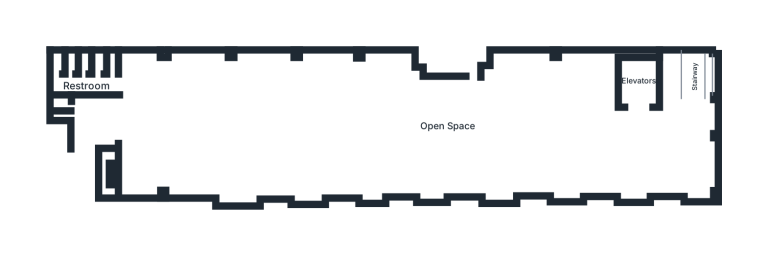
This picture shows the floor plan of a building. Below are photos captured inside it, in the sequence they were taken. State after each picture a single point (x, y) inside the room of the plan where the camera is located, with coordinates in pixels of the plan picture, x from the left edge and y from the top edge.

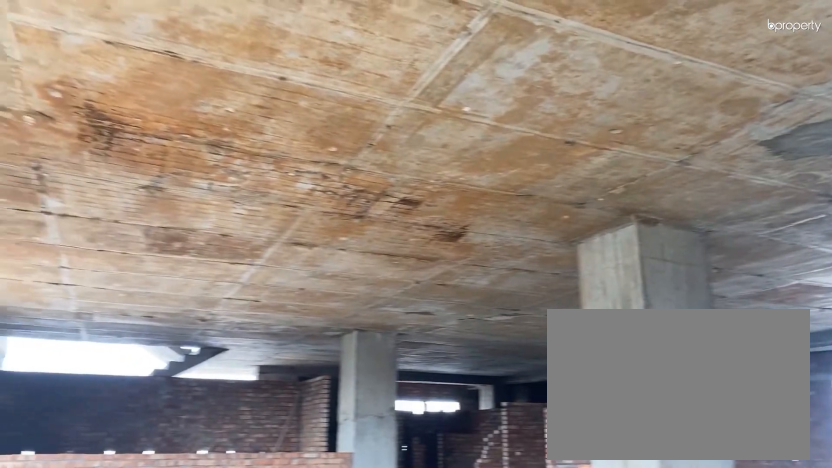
(159, 128)
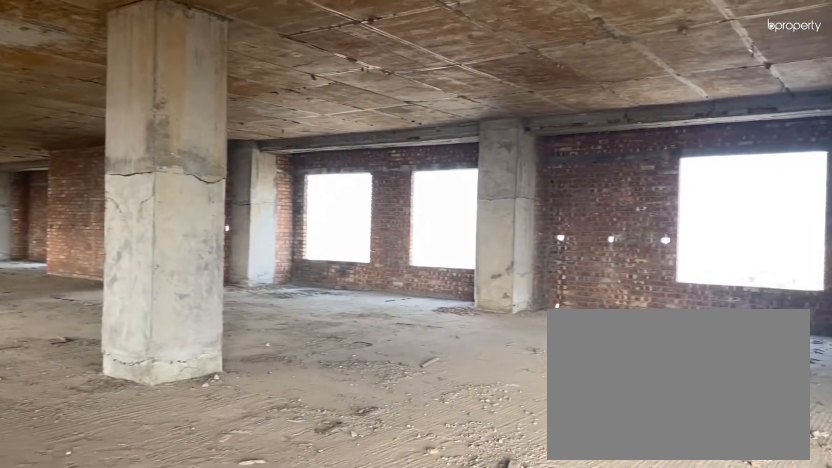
(571, 129)
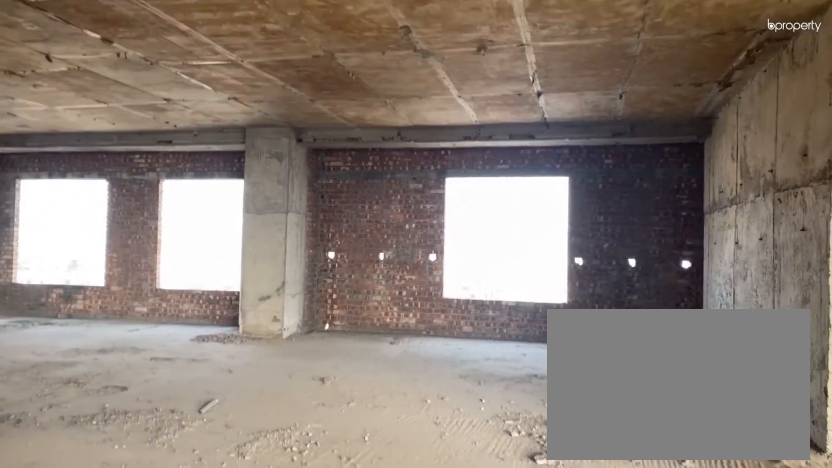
(571, 129)
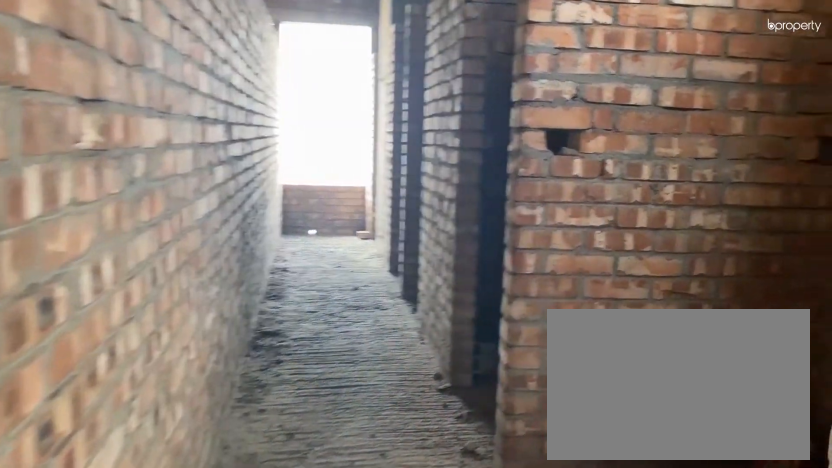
(112, 65)
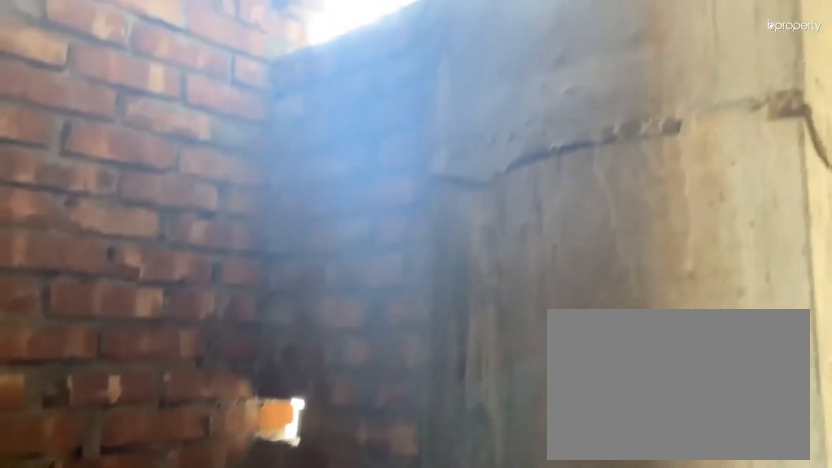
(112, 65)
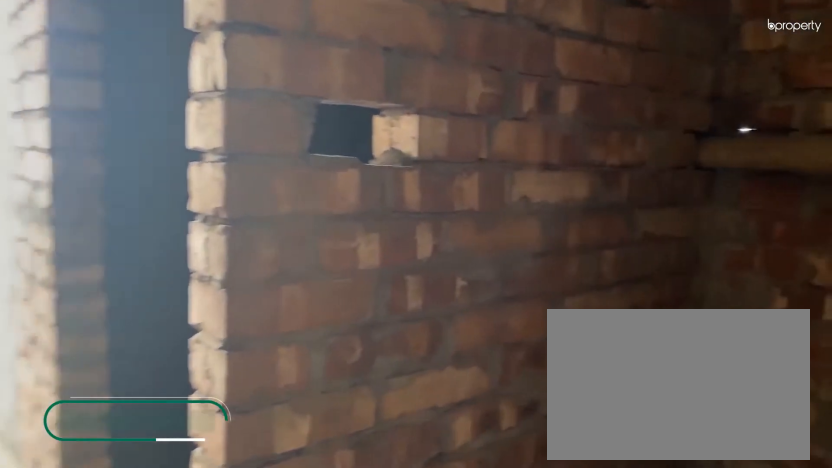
(84, 68)
